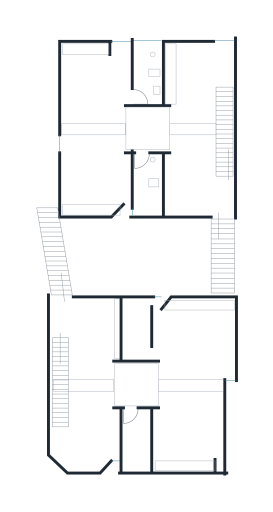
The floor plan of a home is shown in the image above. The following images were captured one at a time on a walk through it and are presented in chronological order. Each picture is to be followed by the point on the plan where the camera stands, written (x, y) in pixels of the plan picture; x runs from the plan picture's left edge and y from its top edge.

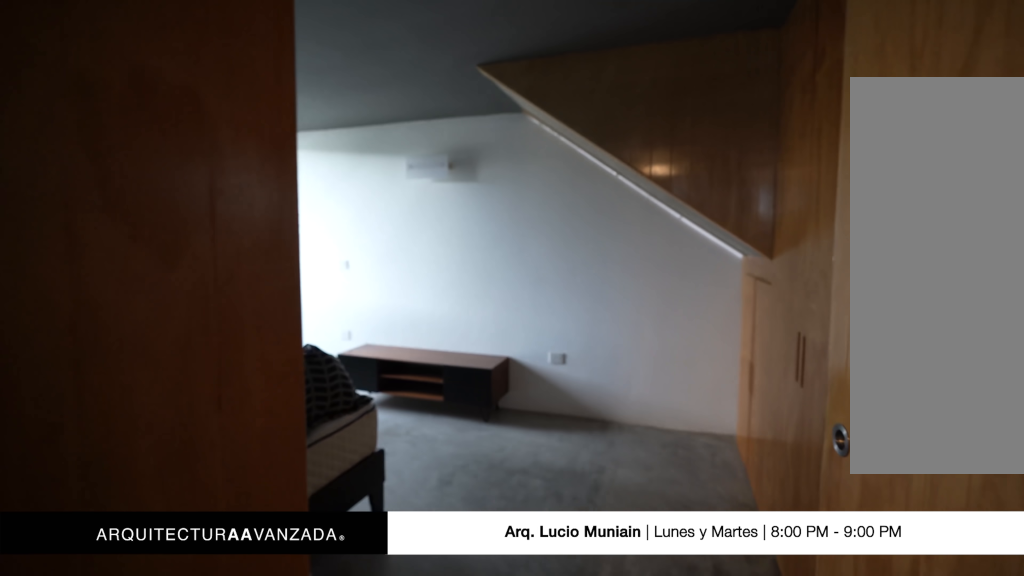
(106, 88)
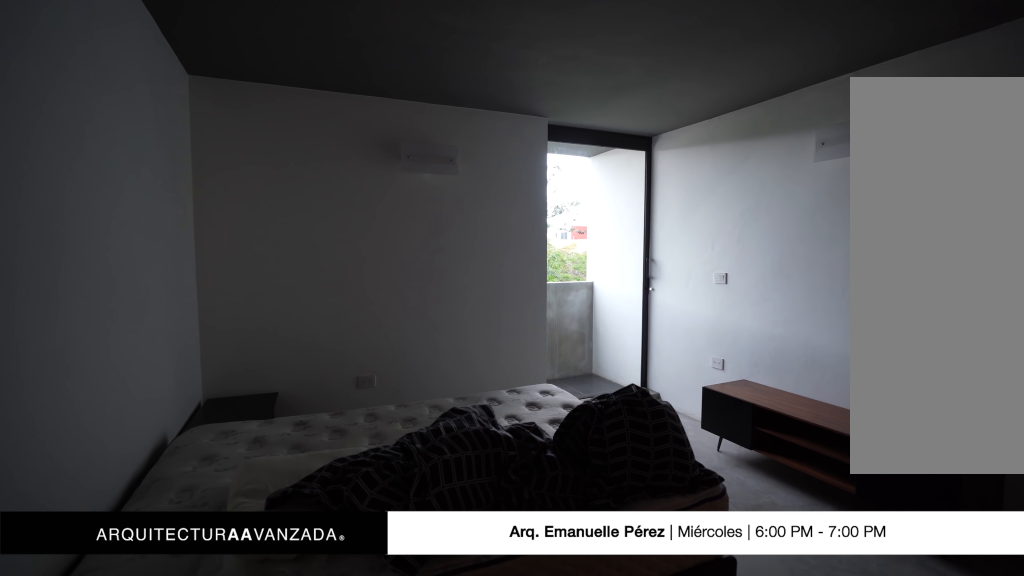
(124, 115)
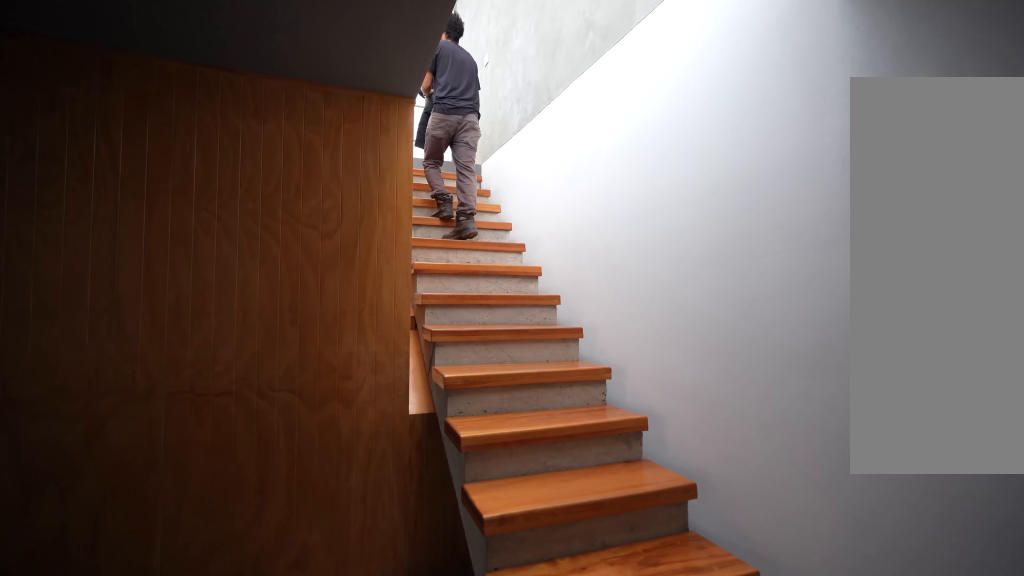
(190, 172)
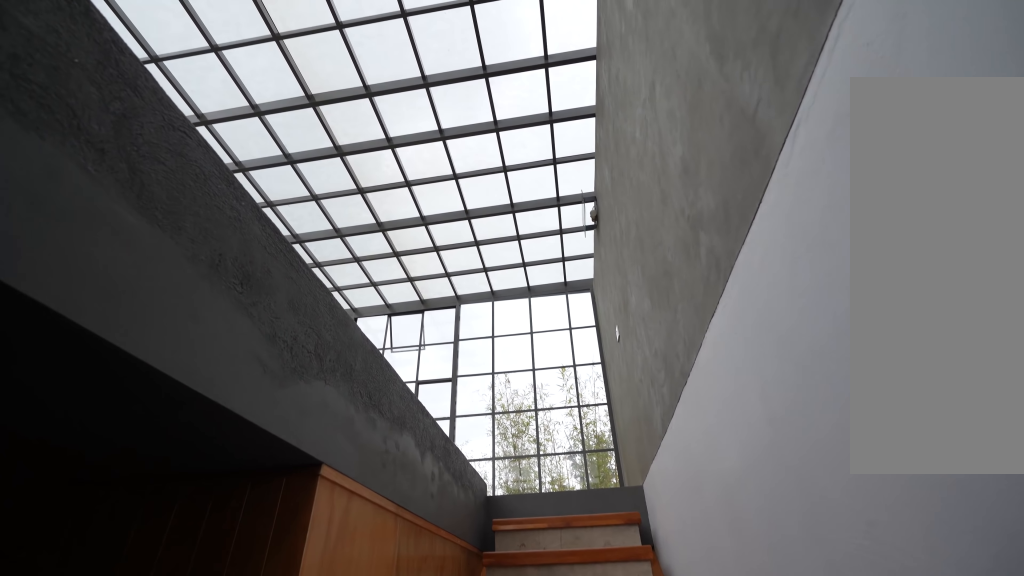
(211, 207)
